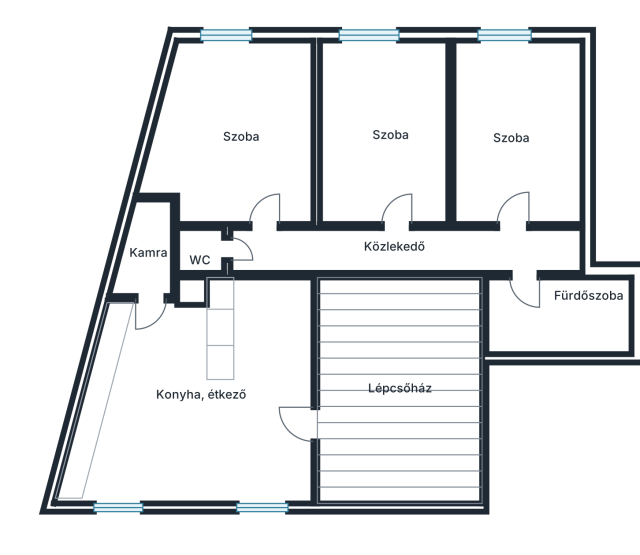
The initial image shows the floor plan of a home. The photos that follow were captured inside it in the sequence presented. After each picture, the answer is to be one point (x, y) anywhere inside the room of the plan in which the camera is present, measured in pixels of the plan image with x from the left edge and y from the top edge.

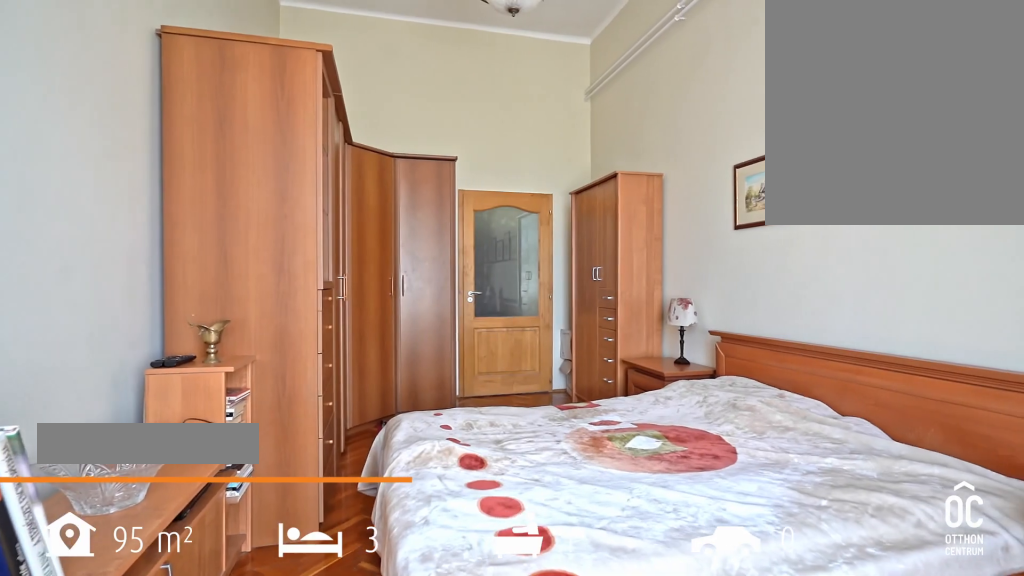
(511, 130)
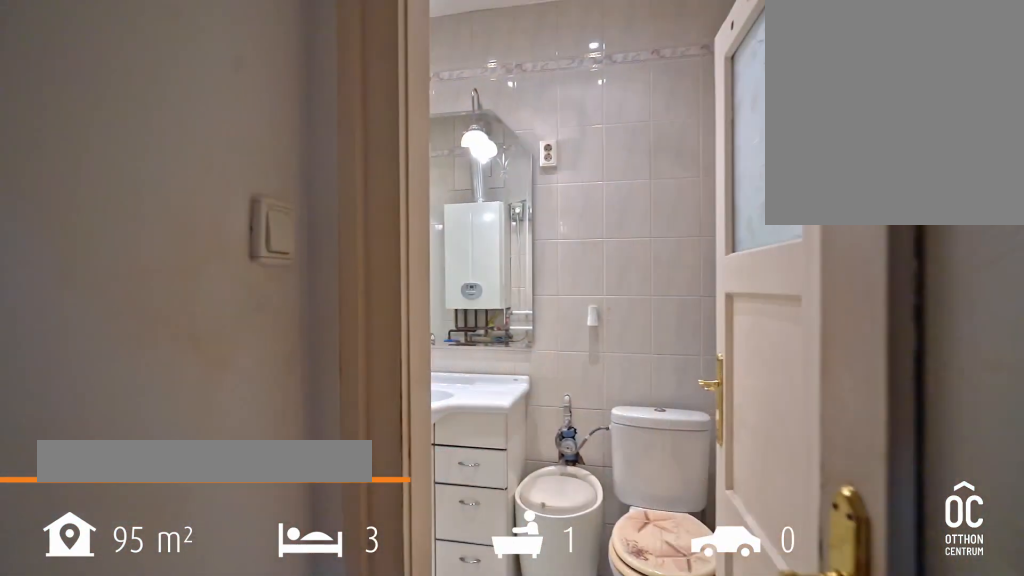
(560, 318)
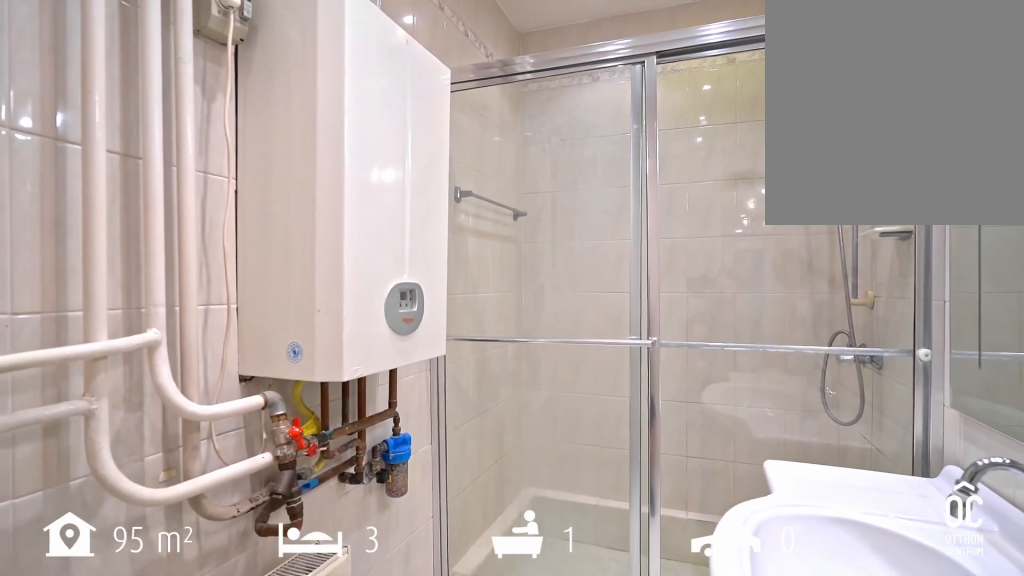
(559, 318)
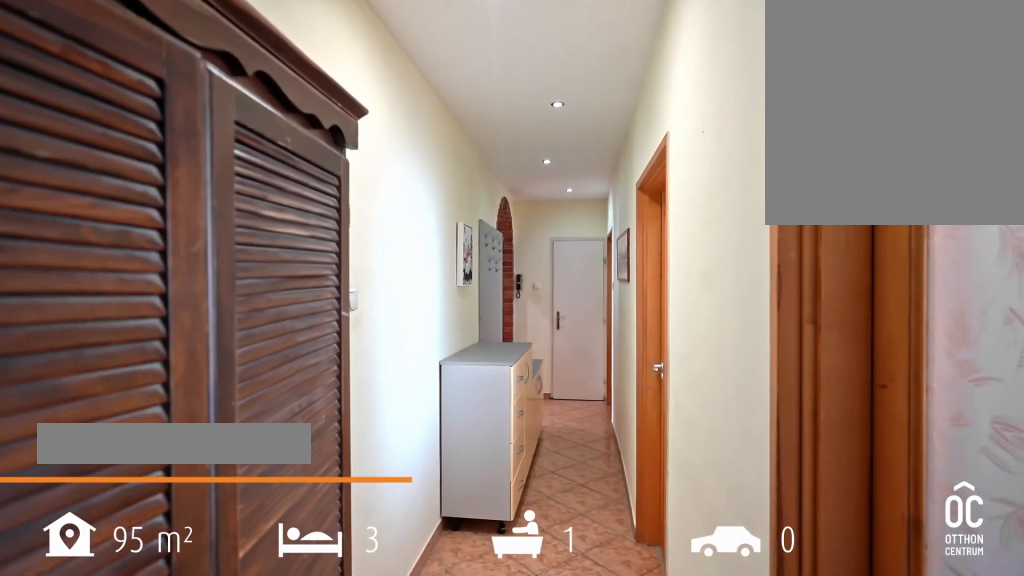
(393, 248)
